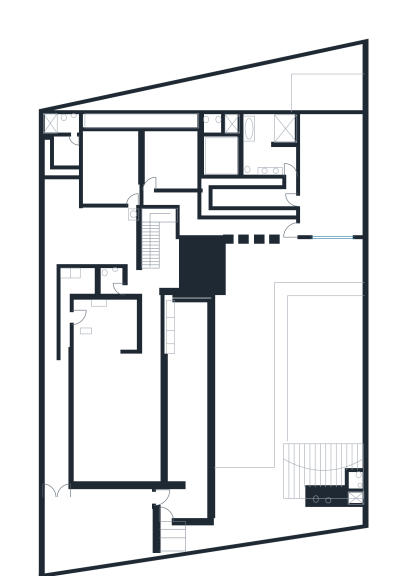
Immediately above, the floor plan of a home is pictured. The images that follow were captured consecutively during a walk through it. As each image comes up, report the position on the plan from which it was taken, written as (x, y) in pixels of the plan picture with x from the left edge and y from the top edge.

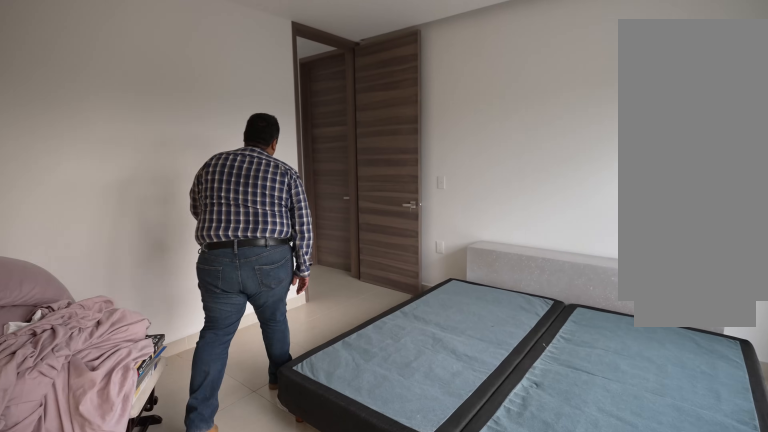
(186, 148)
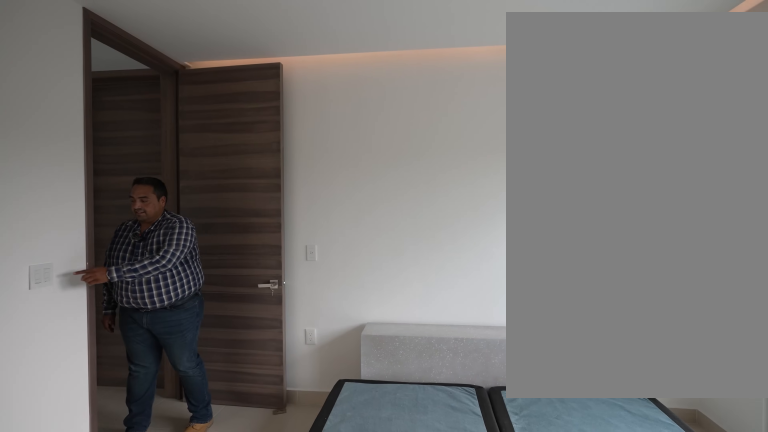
(157, 174)
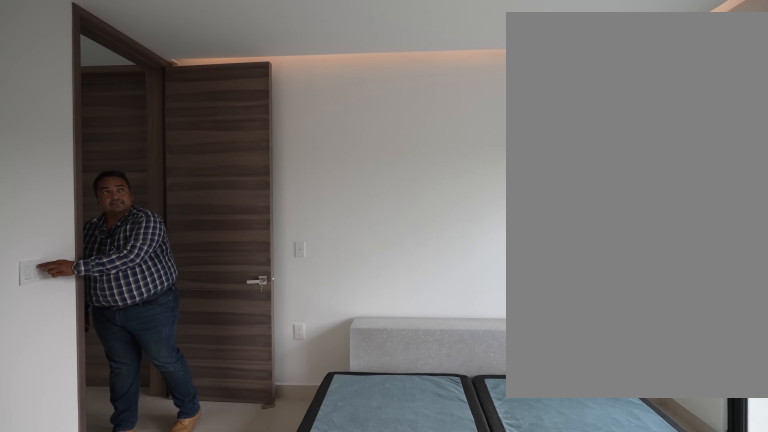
(156, 174)
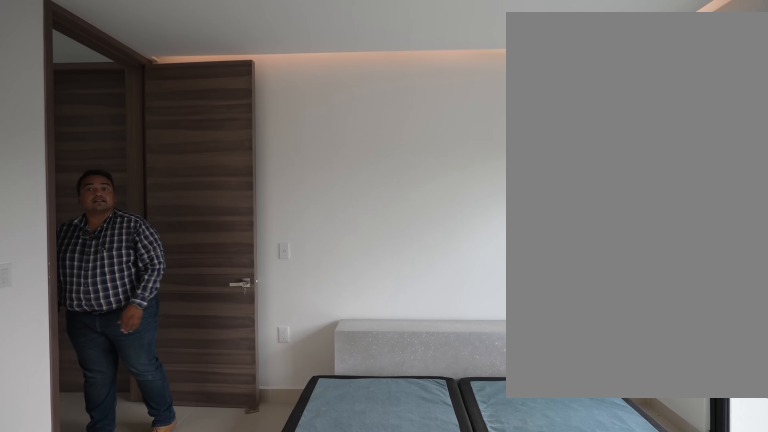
(156, 174)
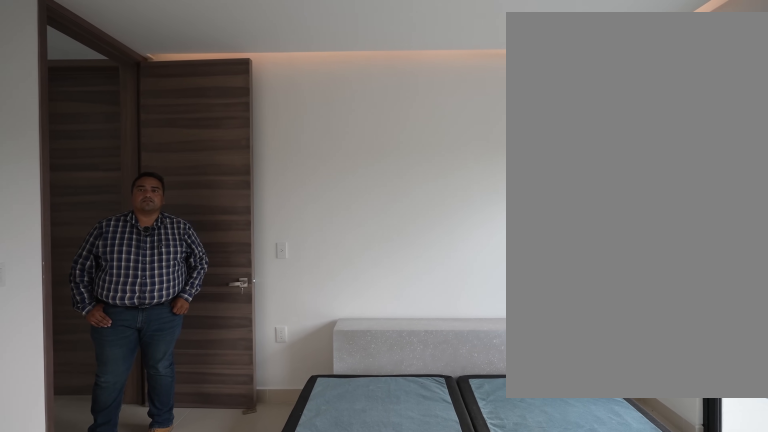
(179, 172)
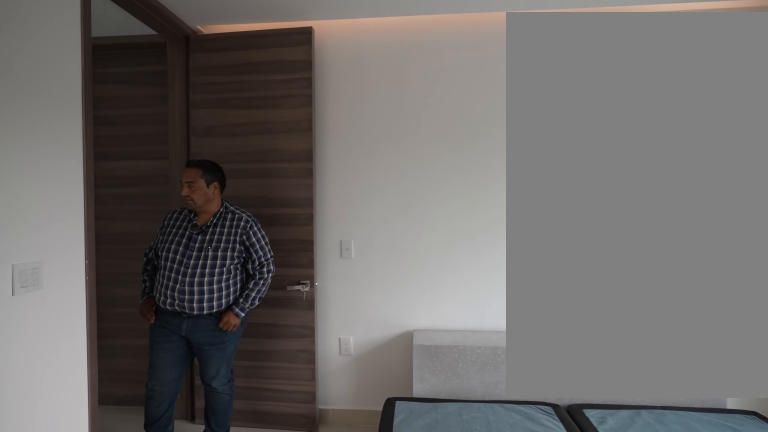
(179, 172)
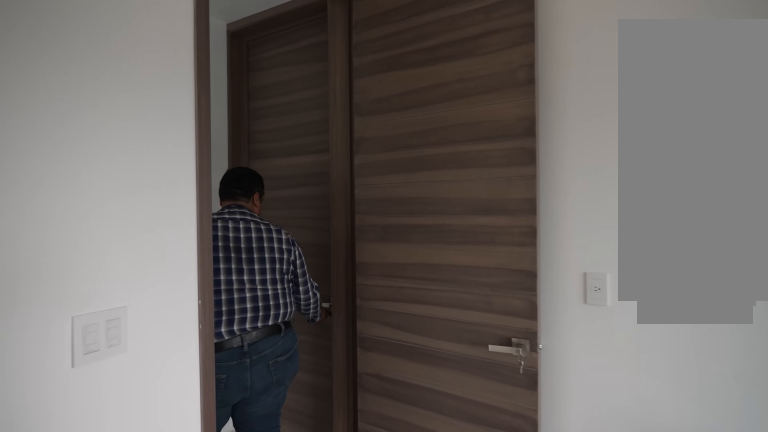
(179, 171)
